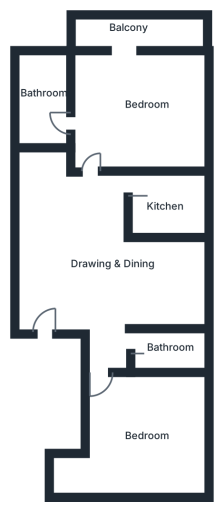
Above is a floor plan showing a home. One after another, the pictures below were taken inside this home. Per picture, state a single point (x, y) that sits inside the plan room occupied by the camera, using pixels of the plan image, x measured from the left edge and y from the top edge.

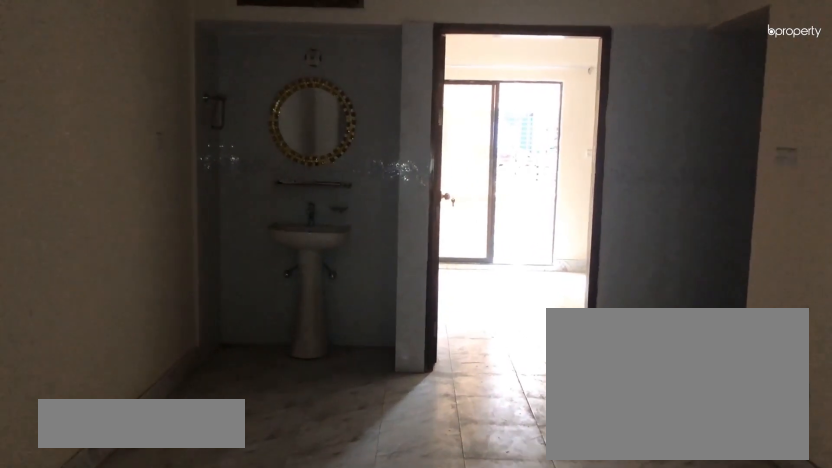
(100, 268)
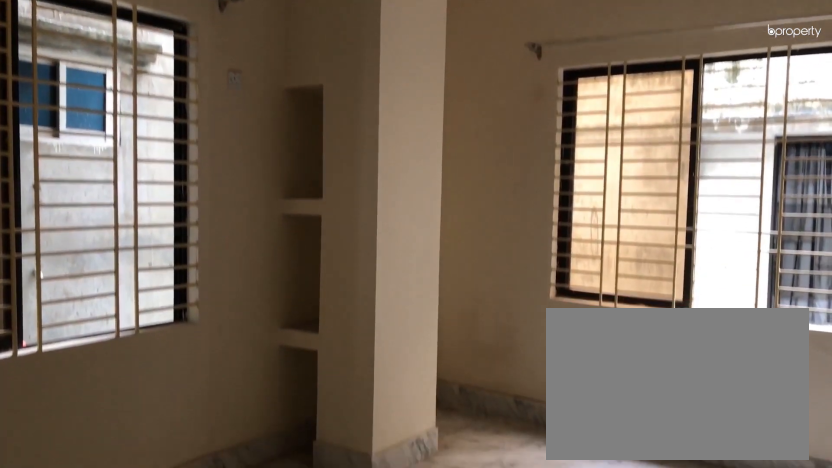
(145, 446)
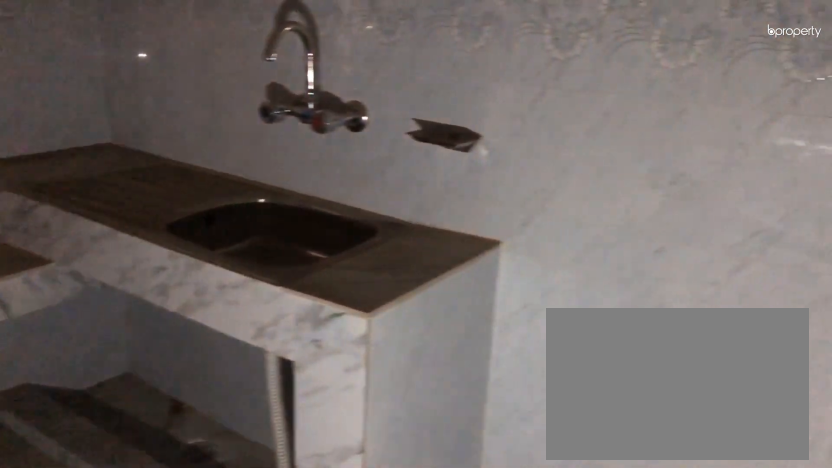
(167, 205)
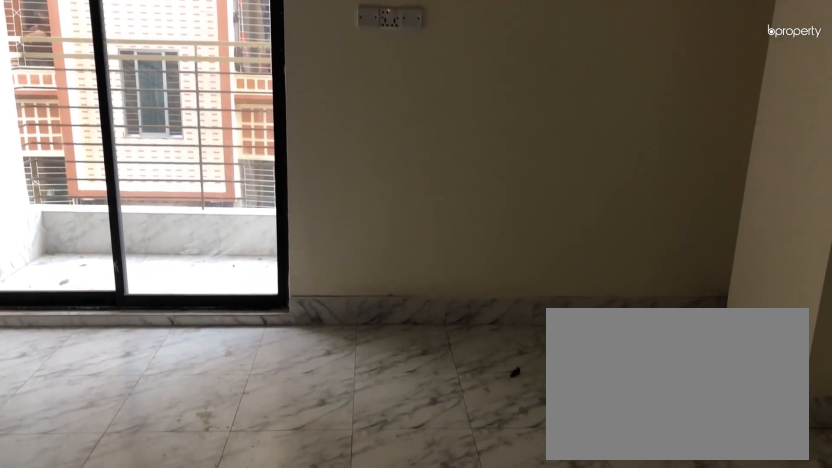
(142, 112)
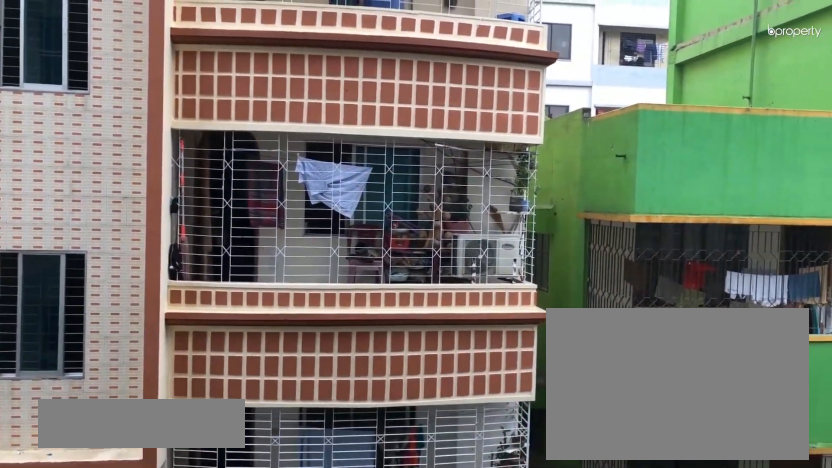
(125, 28)
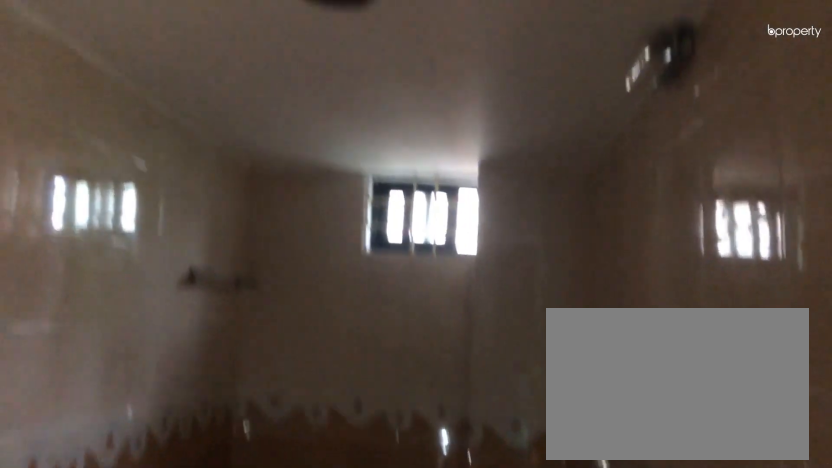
(44, 101)
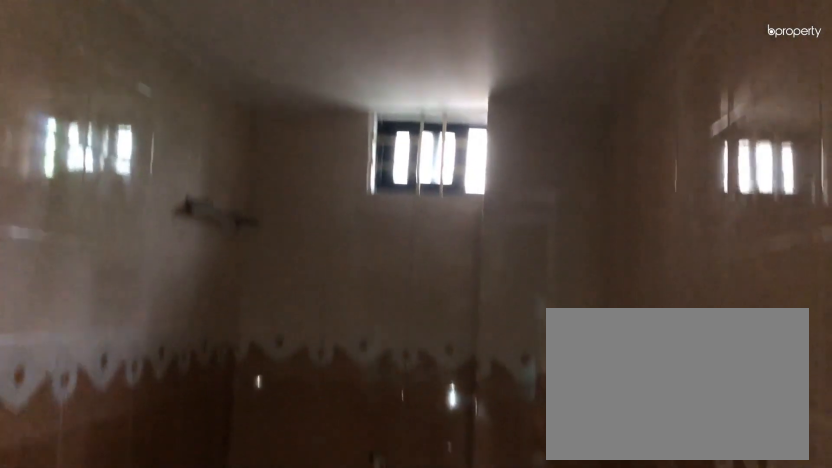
(44, 101)
